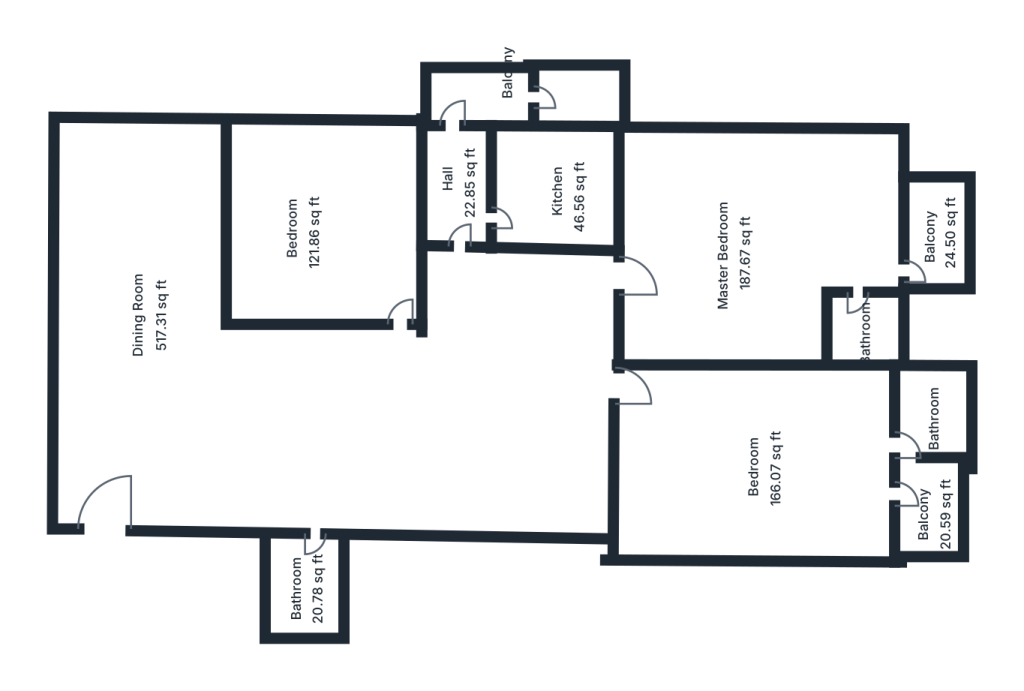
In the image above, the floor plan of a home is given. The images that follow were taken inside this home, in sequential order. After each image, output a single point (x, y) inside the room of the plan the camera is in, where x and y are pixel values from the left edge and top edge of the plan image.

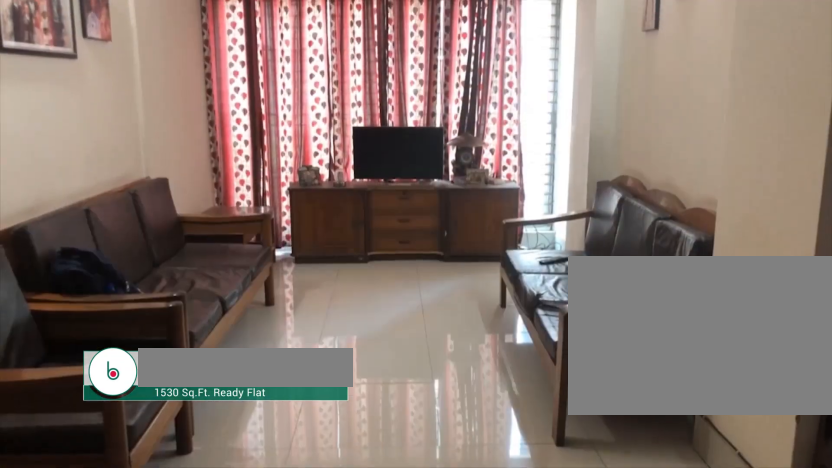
(162, 420)
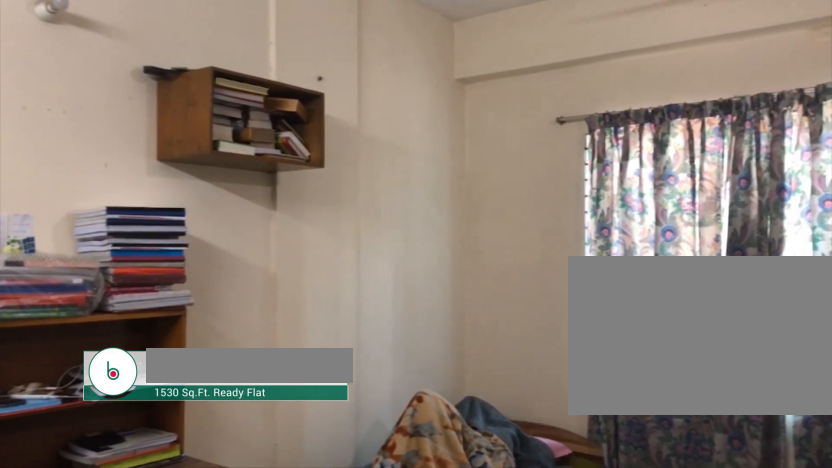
(331, 231)
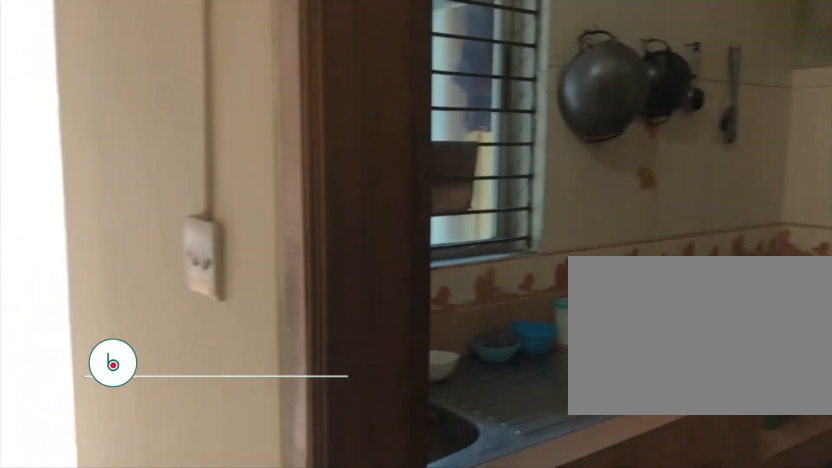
(516, 199)
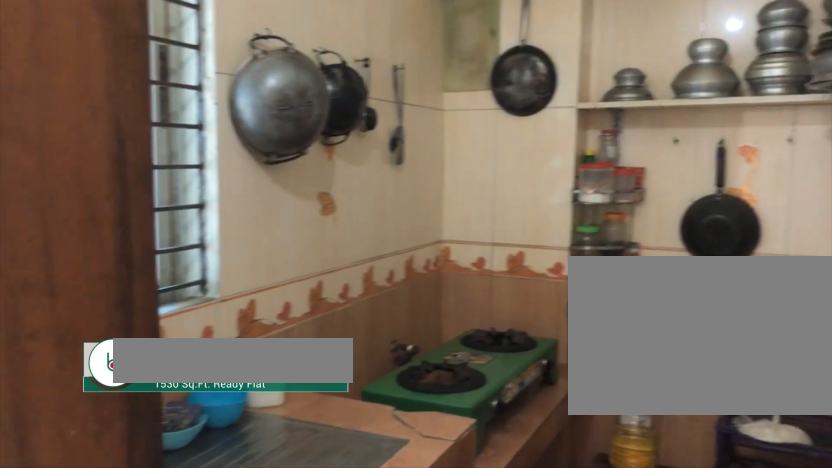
(516, 199)
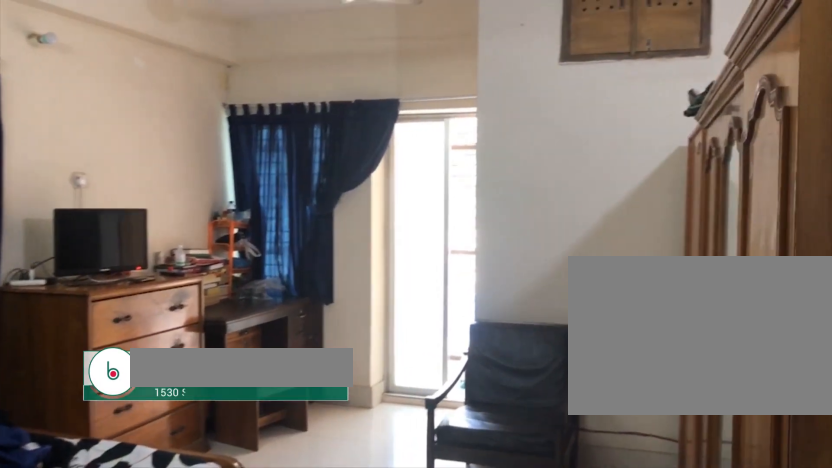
(695, 279)
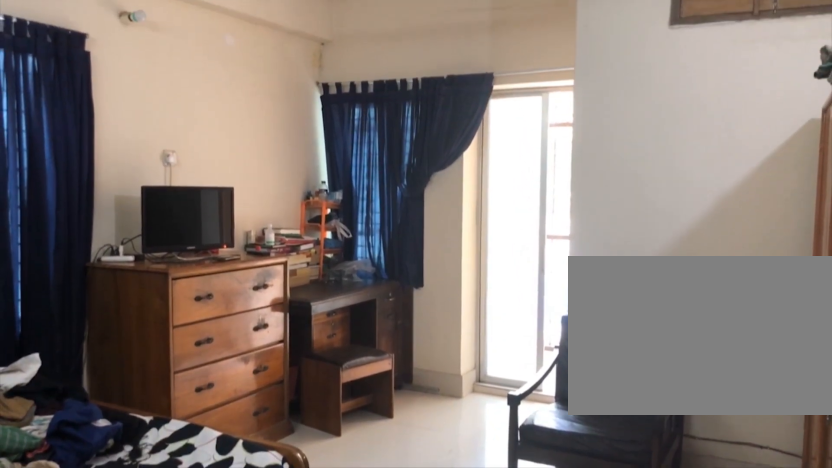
(750, 258)
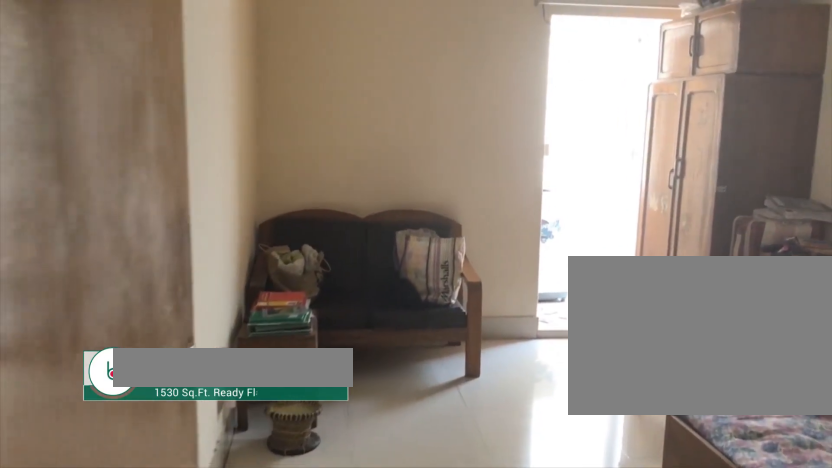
(689, 446)
